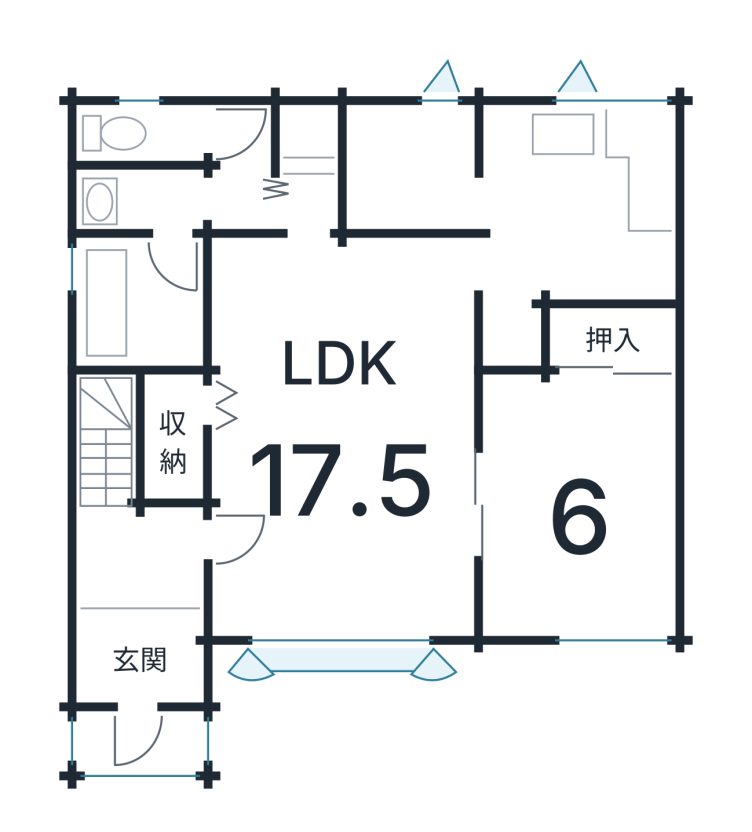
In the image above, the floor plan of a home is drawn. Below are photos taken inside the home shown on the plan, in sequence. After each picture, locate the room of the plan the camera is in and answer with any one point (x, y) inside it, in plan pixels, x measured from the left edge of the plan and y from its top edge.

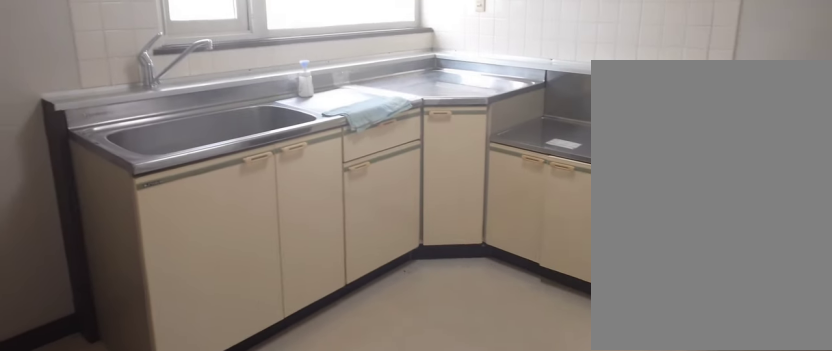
(567, 208)
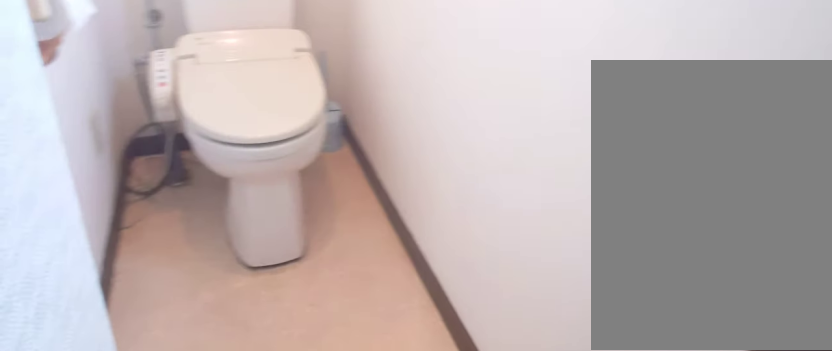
(144, 130)
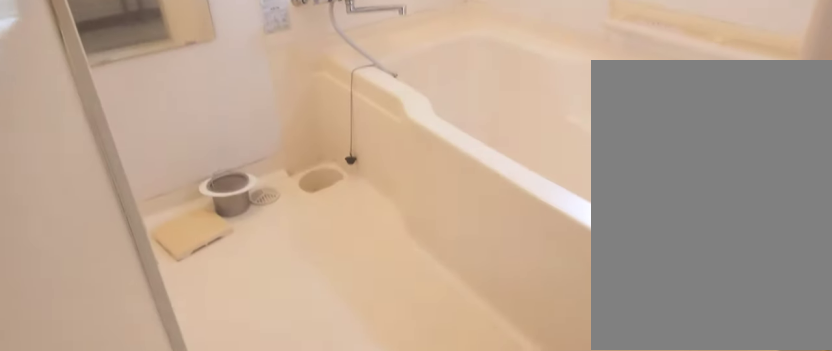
(117, 254)
